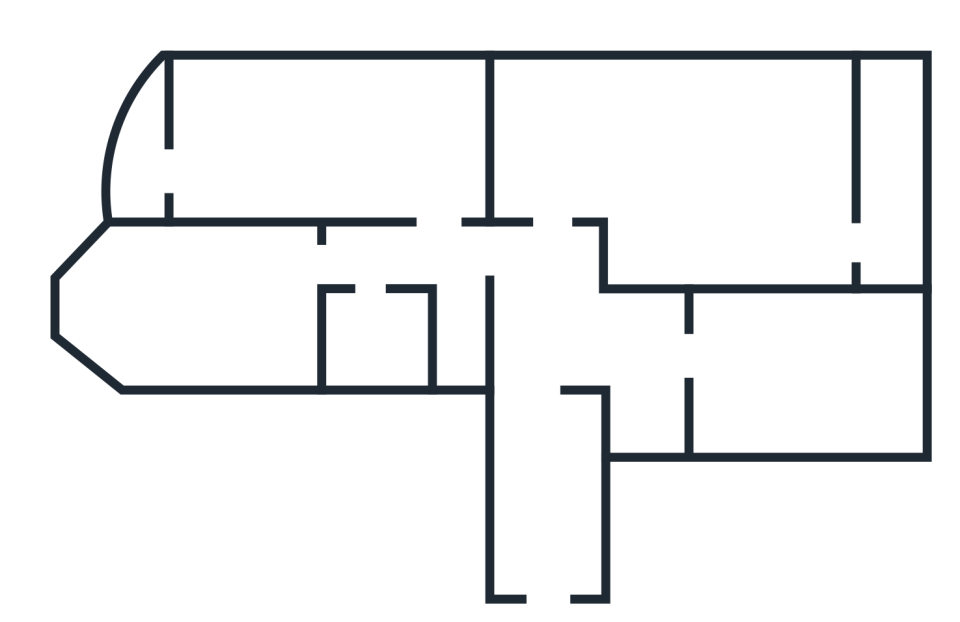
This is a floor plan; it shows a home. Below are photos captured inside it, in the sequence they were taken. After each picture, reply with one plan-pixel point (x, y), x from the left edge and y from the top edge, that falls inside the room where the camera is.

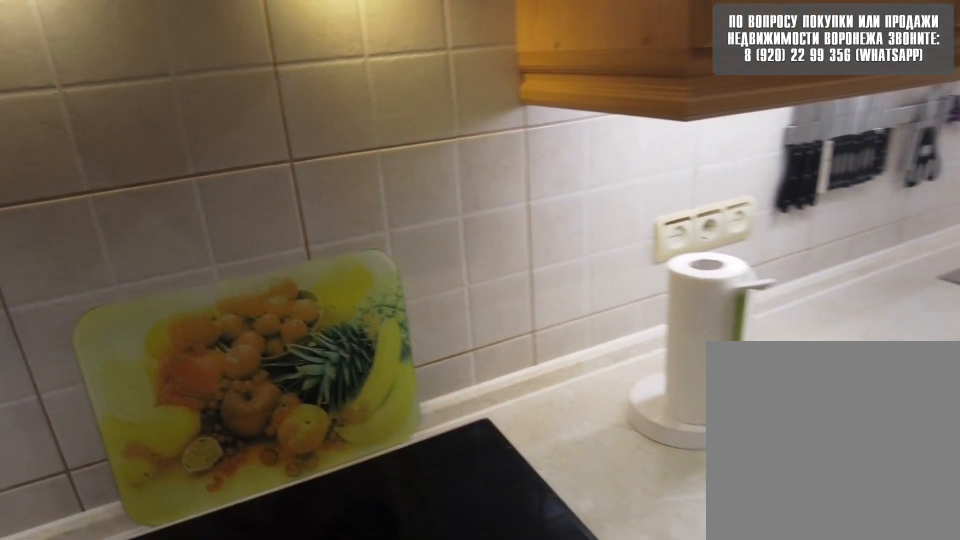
(768, 374)
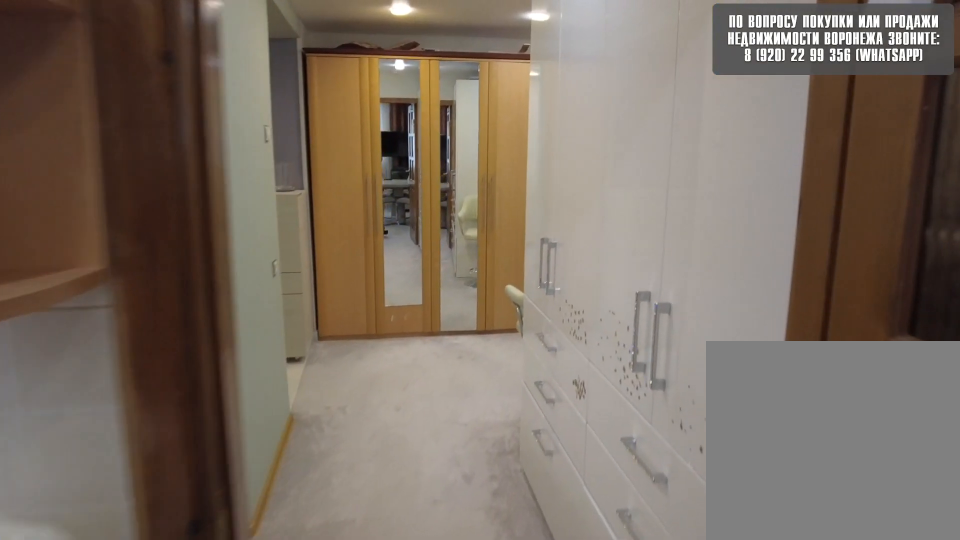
(662, 374)
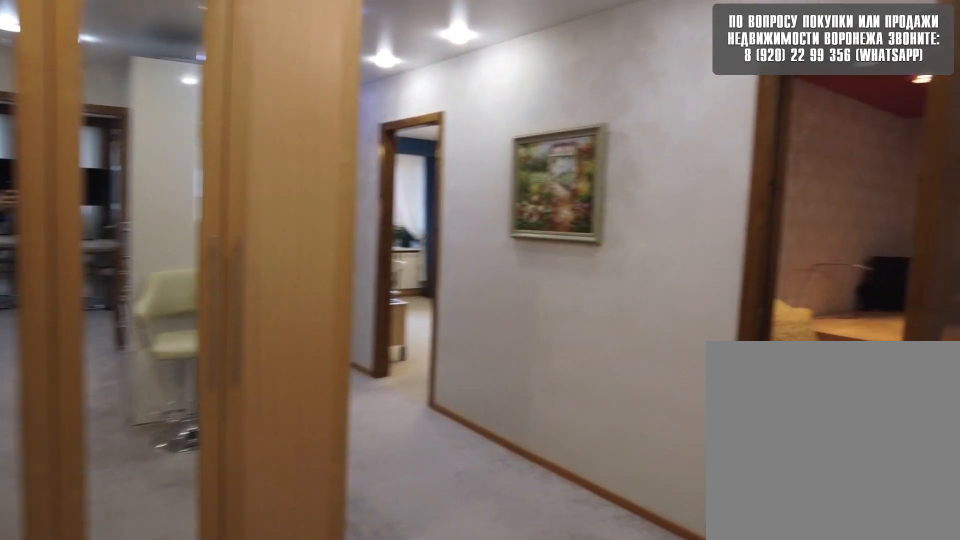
(564, 343)
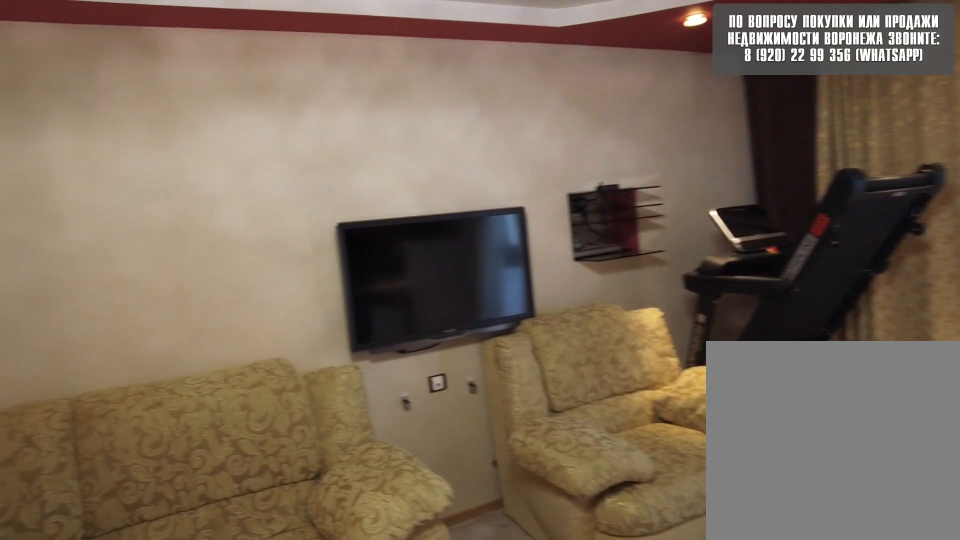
(625, 156)
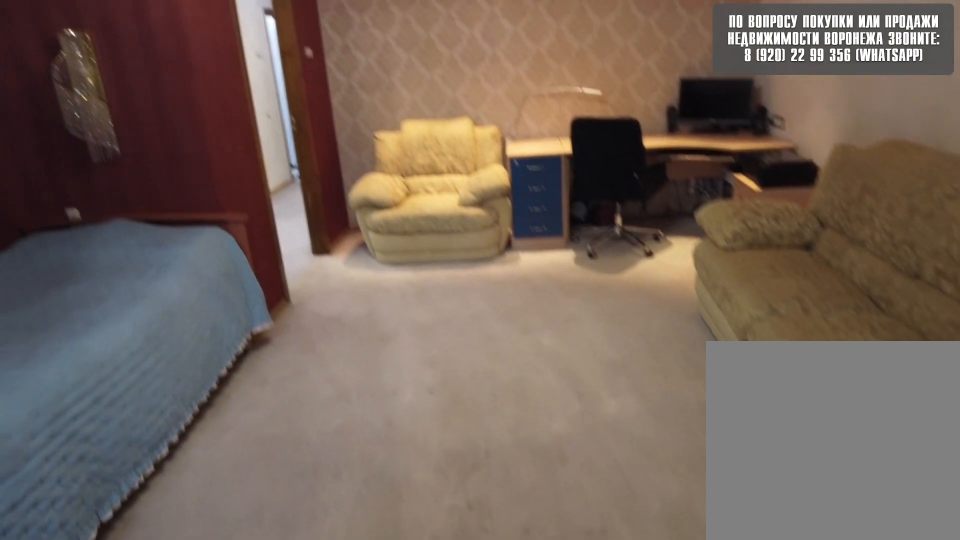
(625, 156)
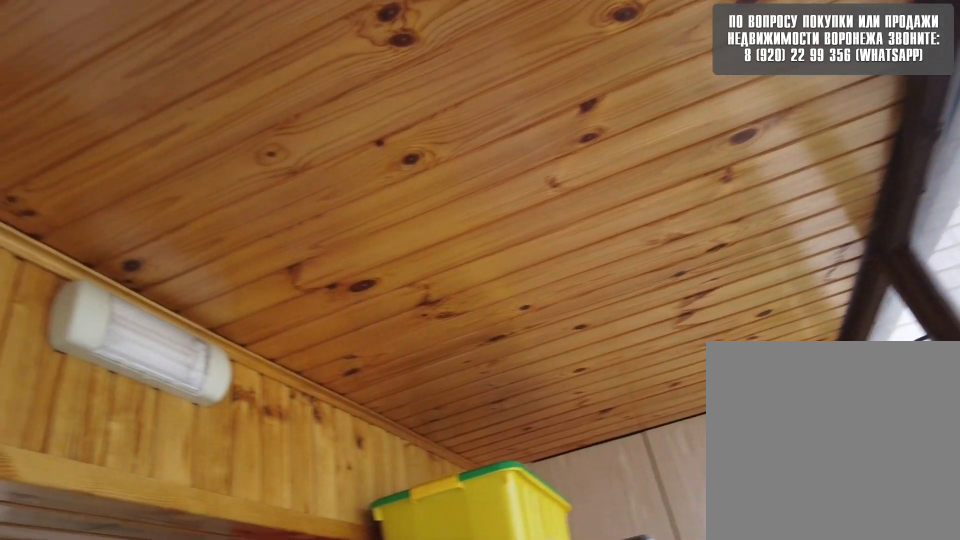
(911, 234)
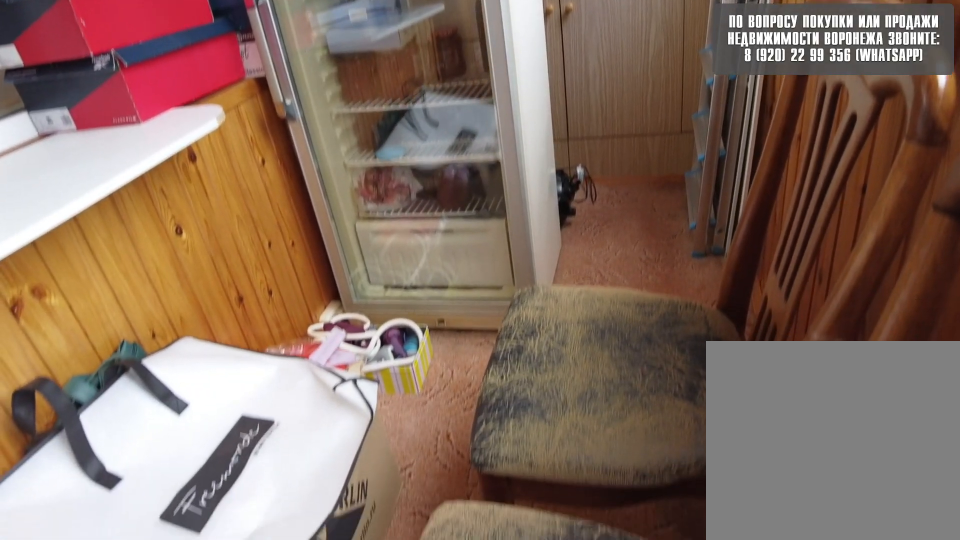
(911, 234)
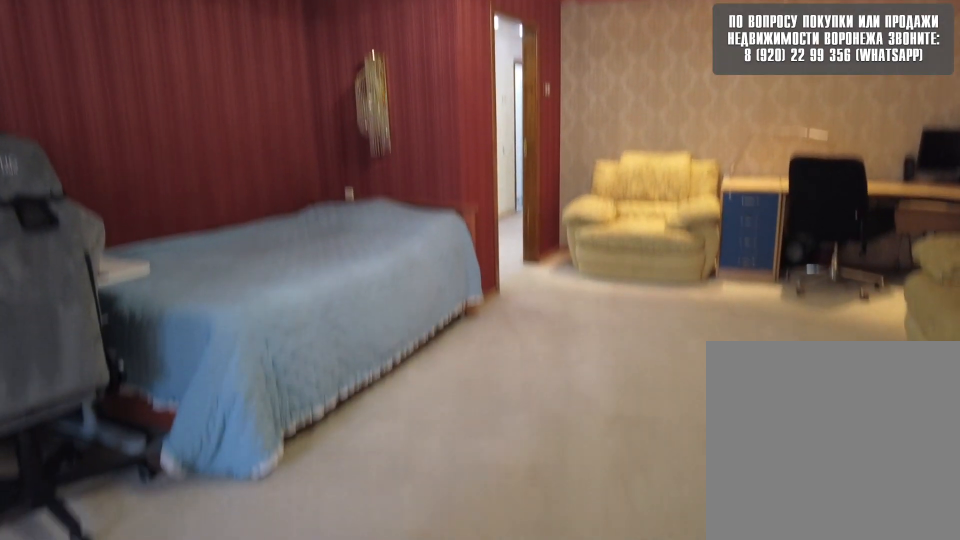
(757, 228)
